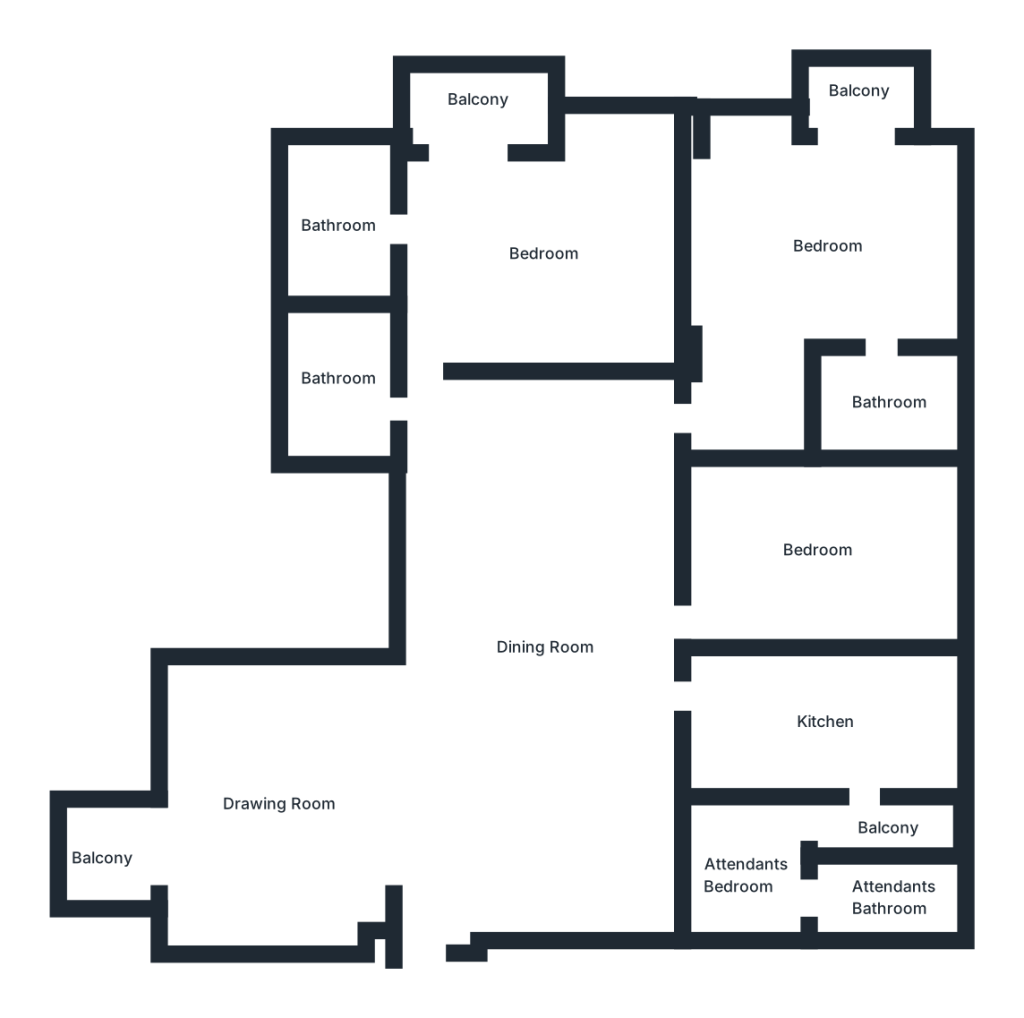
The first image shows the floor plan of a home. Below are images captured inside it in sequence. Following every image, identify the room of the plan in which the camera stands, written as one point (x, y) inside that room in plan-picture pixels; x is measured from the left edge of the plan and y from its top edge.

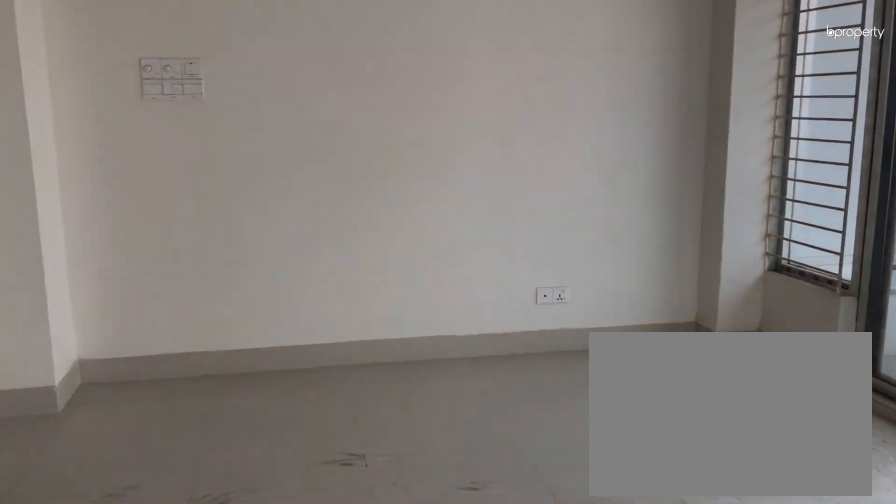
(263, 805)
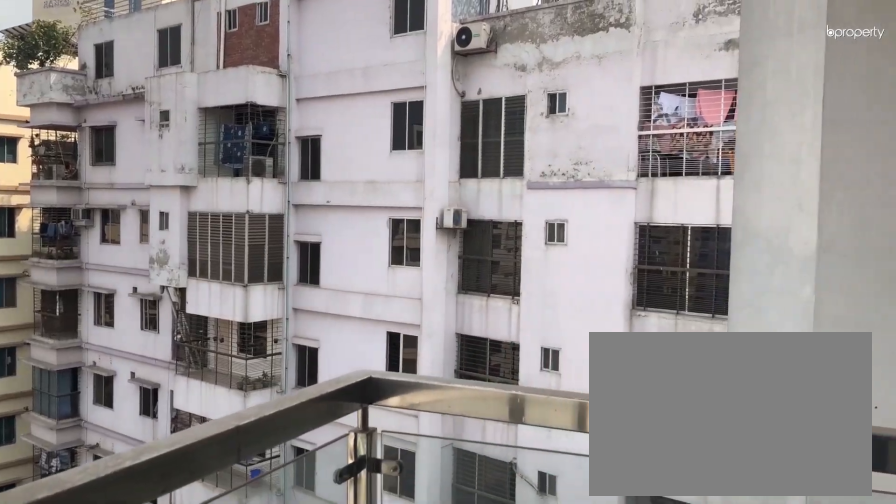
(93, 859)
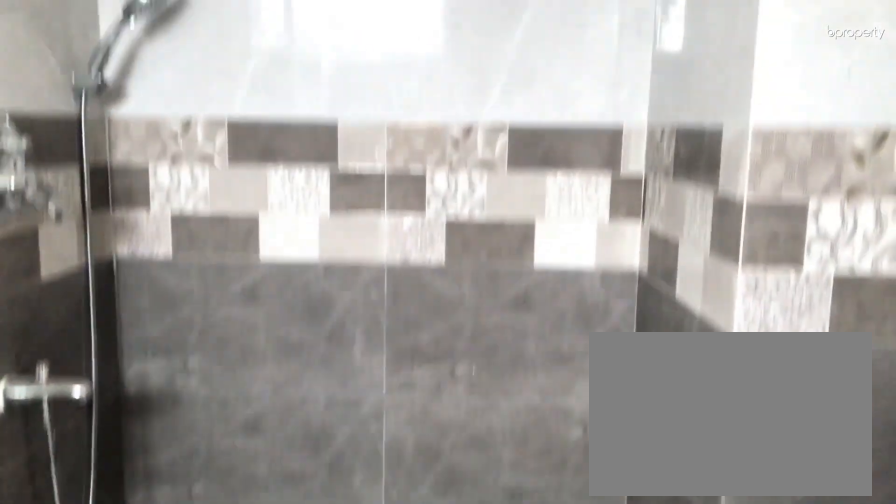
(332, 377)
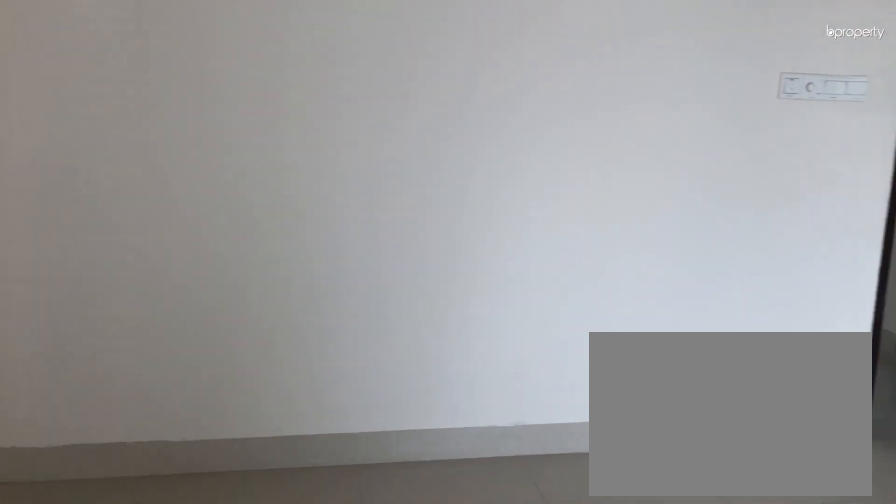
(546, 254)
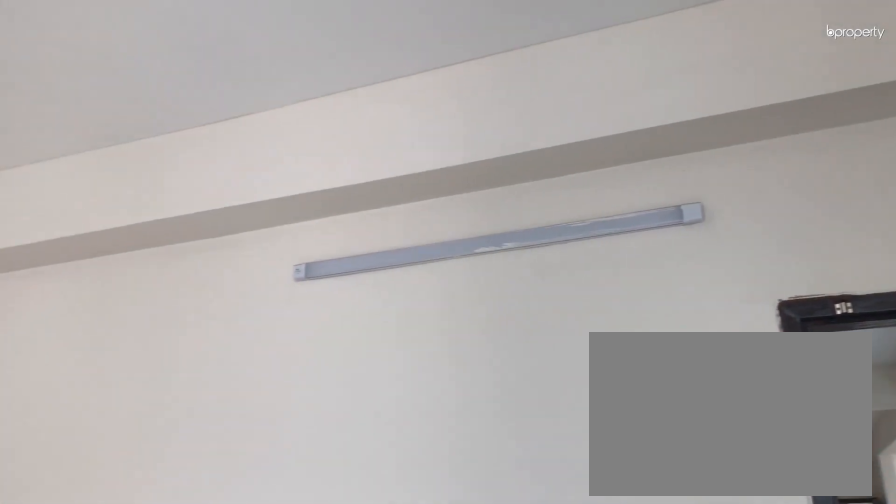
(546, 254)
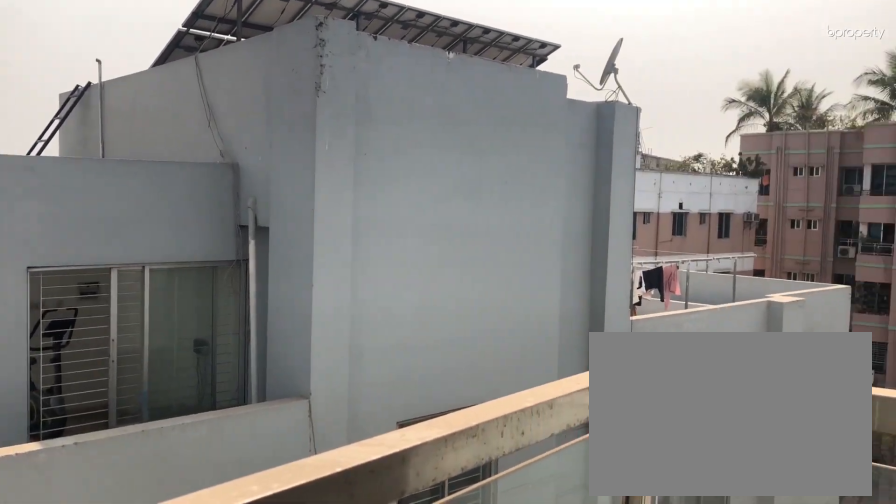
(476, 101)
